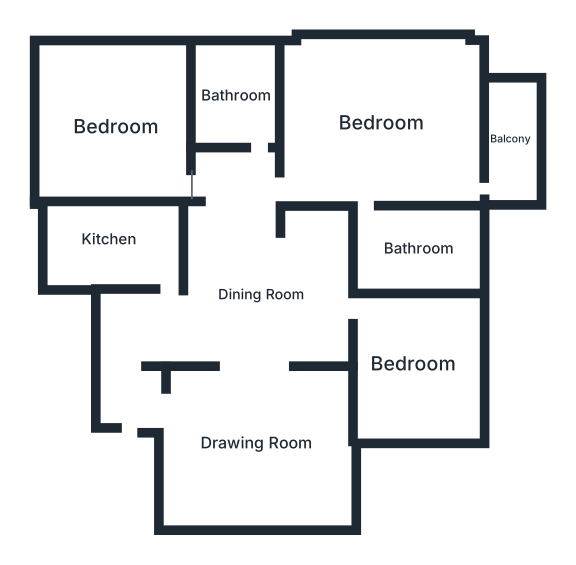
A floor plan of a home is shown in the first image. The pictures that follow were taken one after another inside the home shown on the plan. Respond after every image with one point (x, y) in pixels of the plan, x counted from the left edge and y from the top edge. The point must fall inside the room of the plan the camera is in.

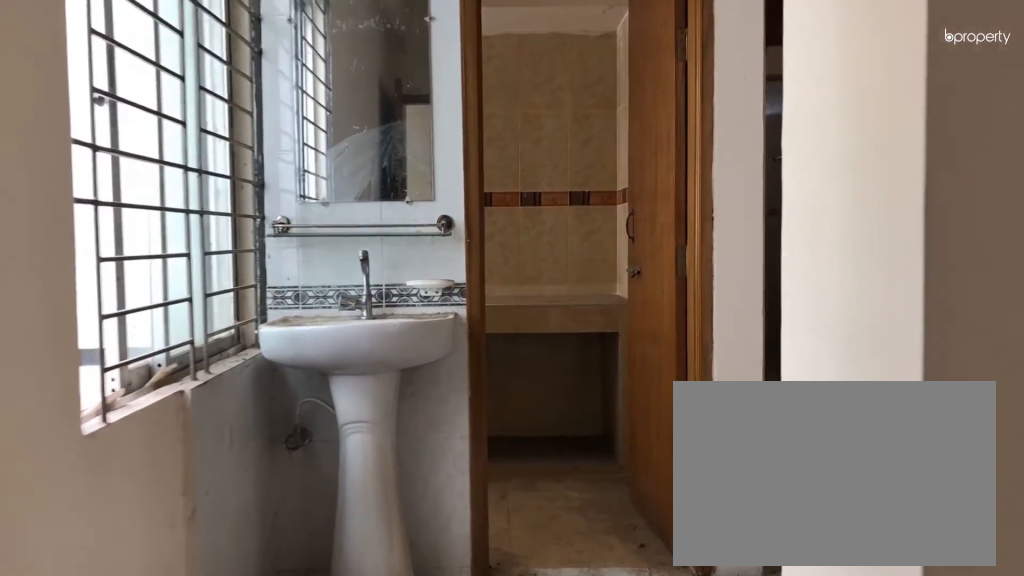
(132, 347)
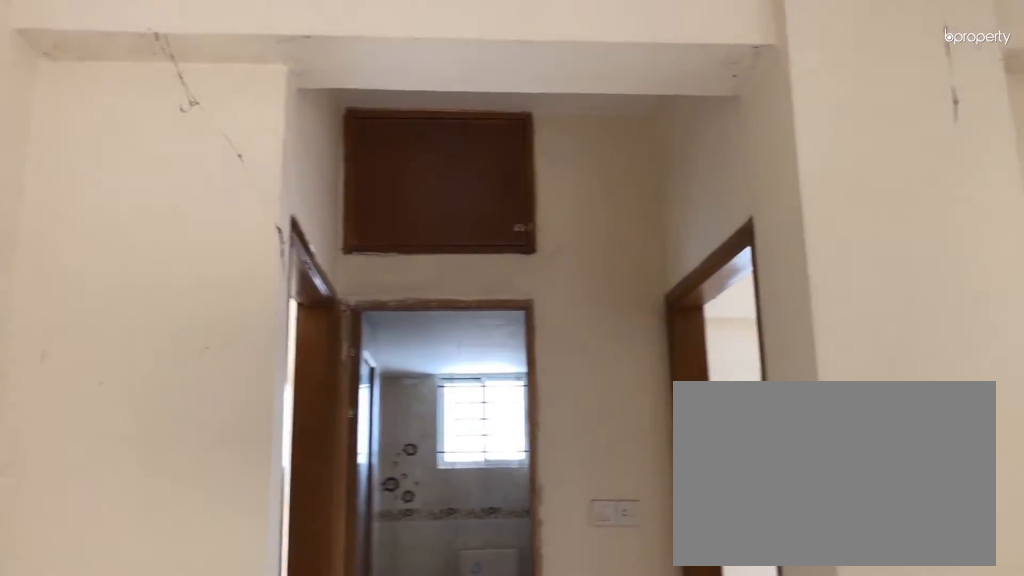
(261, 295)
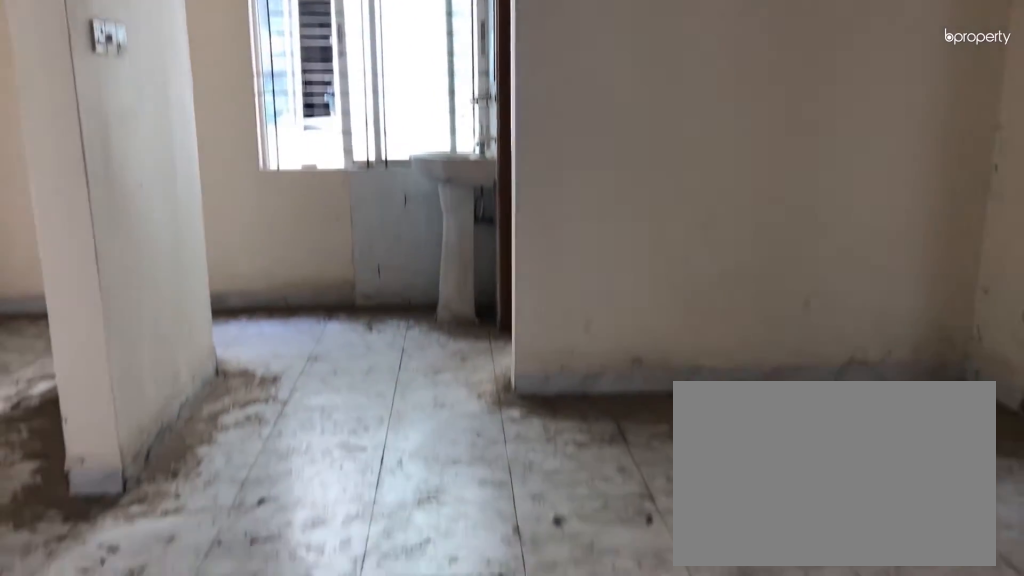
(261, 295)
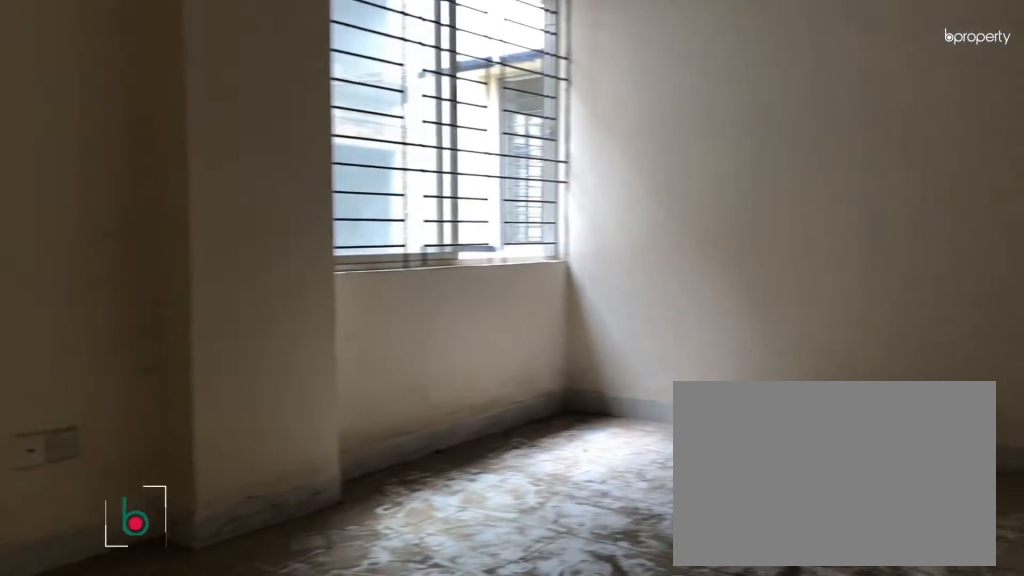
(260, 445)
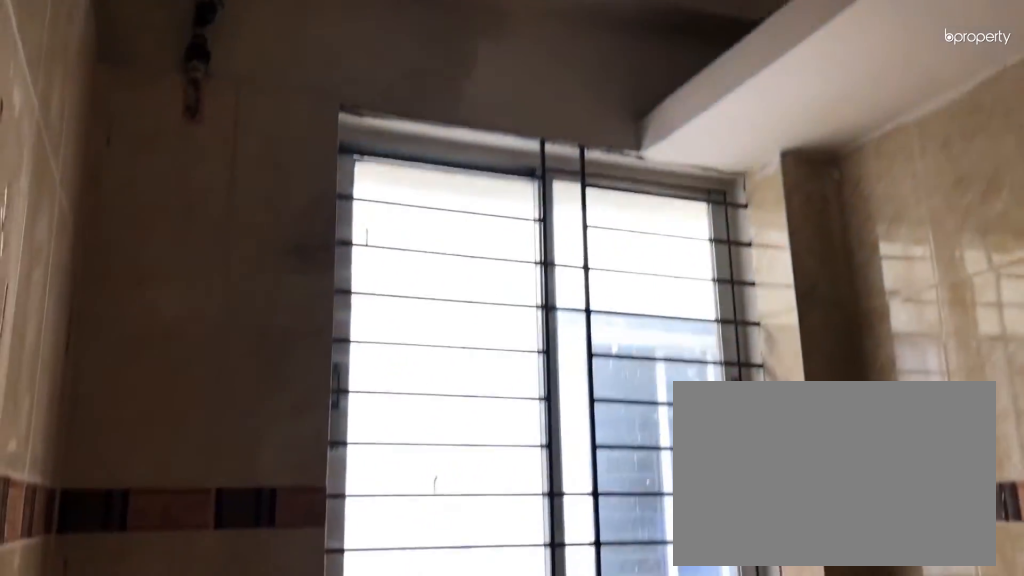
(109, 240)
